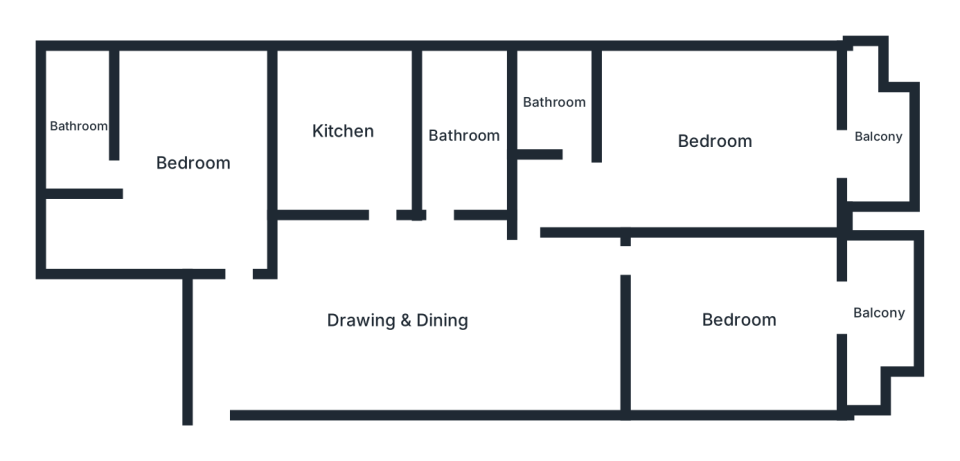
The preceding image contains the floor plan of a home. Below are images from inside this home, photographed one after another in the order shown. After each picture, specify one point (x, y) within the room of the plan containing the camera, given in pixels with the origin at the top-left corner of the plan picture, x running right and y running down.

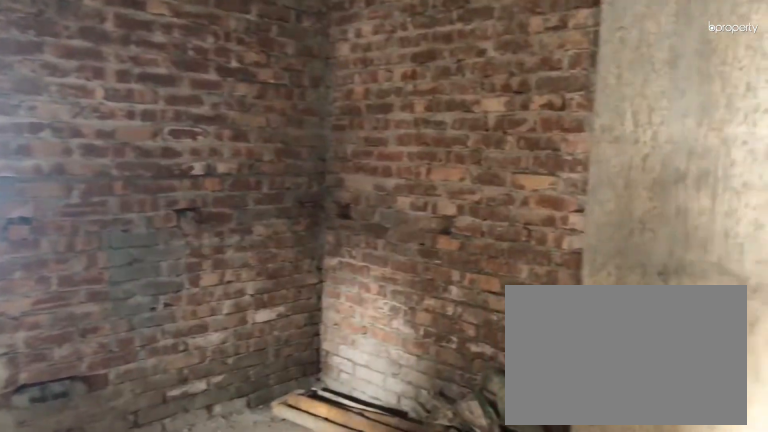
(396, 321)
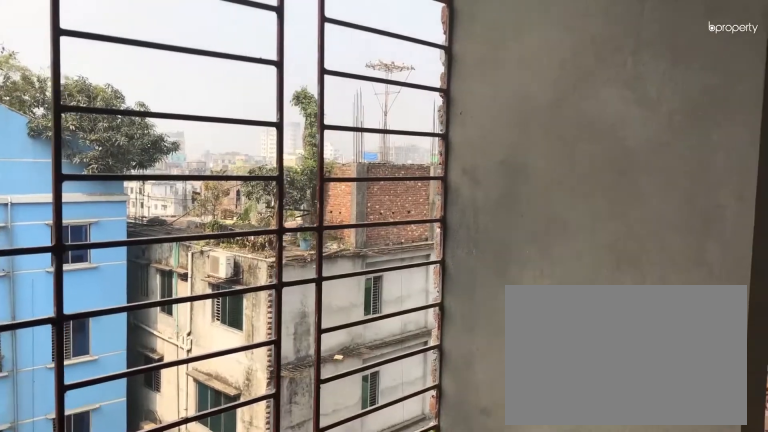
(878, 310)
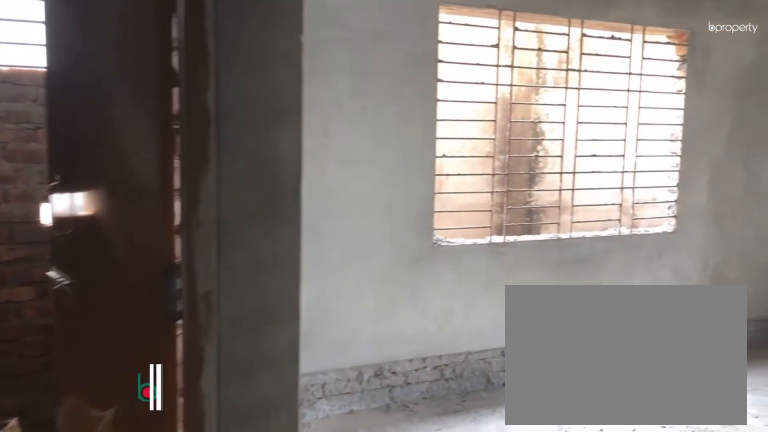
(714, 139)
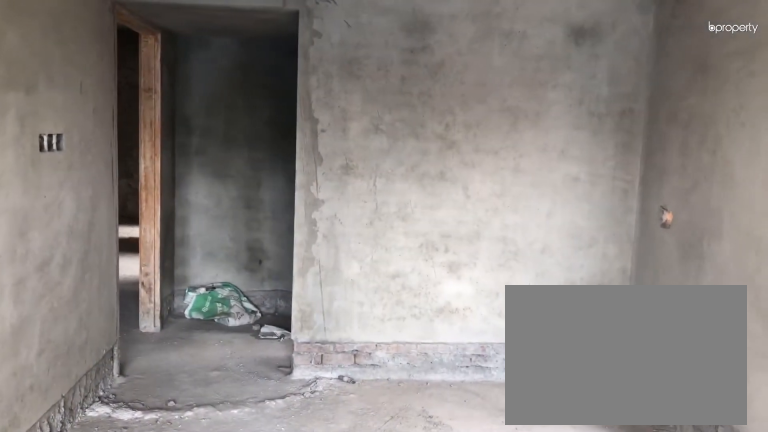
(714, 139)
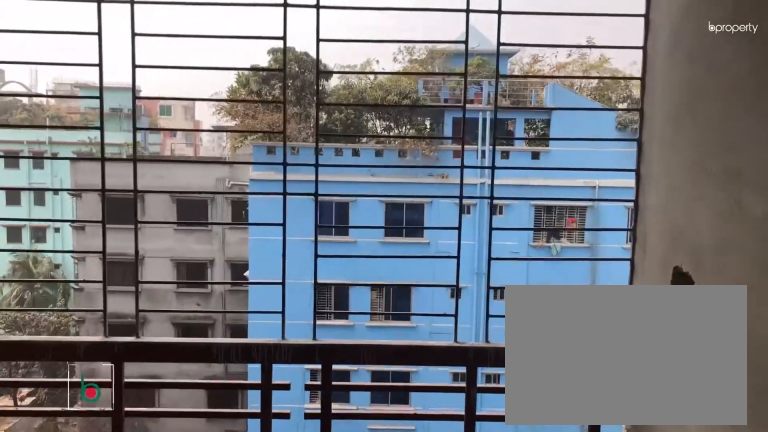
(878, 138)
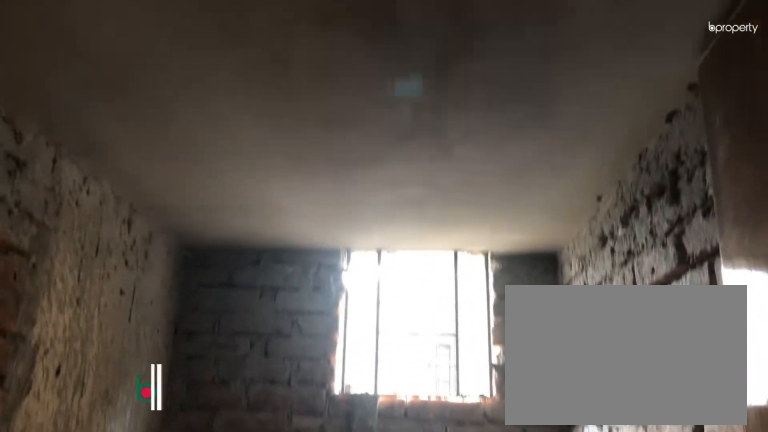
(554, 103)
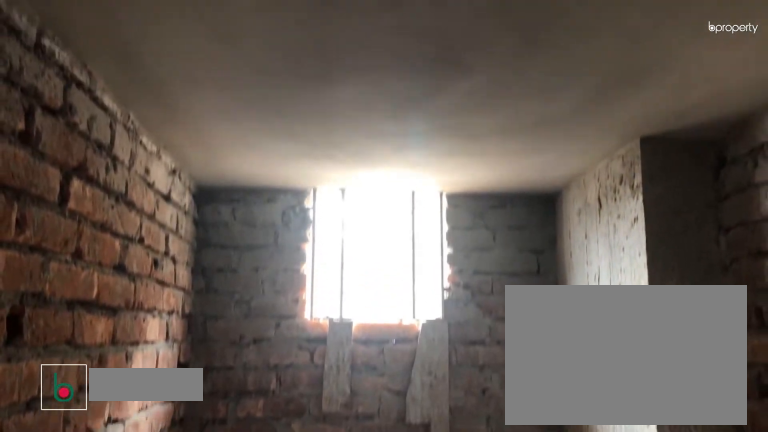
(464, 133)
